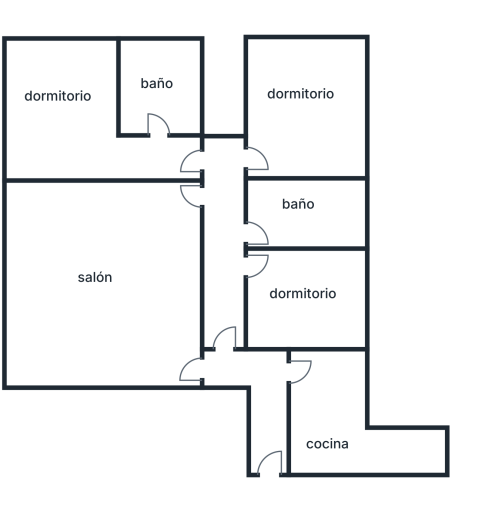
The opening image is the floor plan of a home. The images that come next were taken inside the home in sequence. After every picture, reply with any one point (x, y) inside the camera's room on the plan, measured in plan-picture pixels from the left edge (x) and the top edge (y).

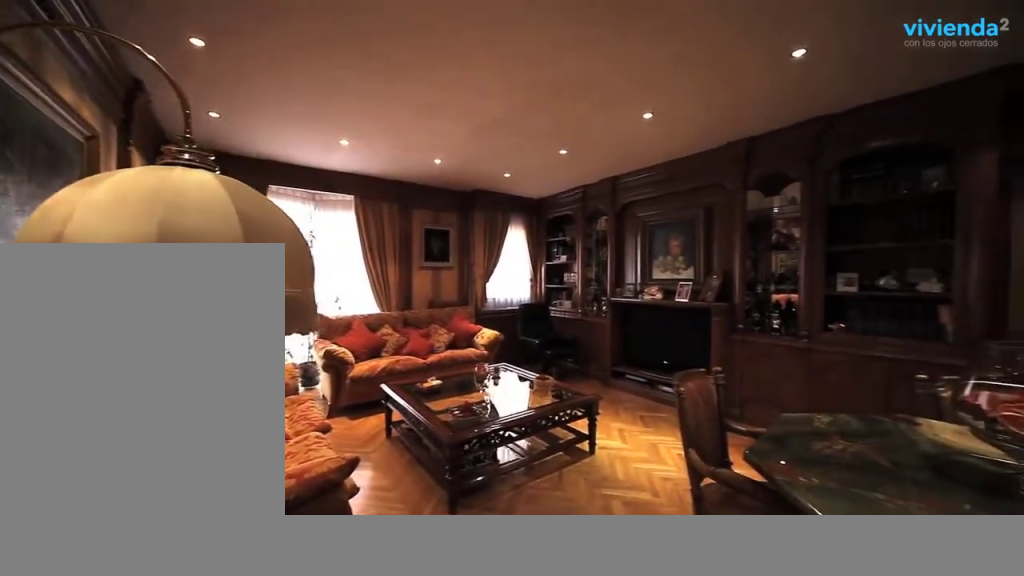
(122, 332)
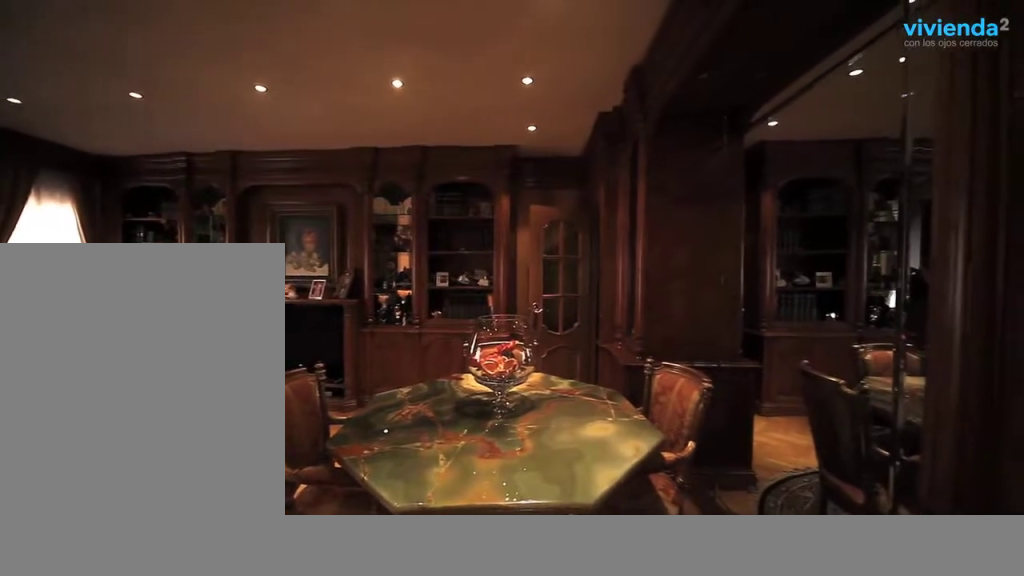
(122, 332)
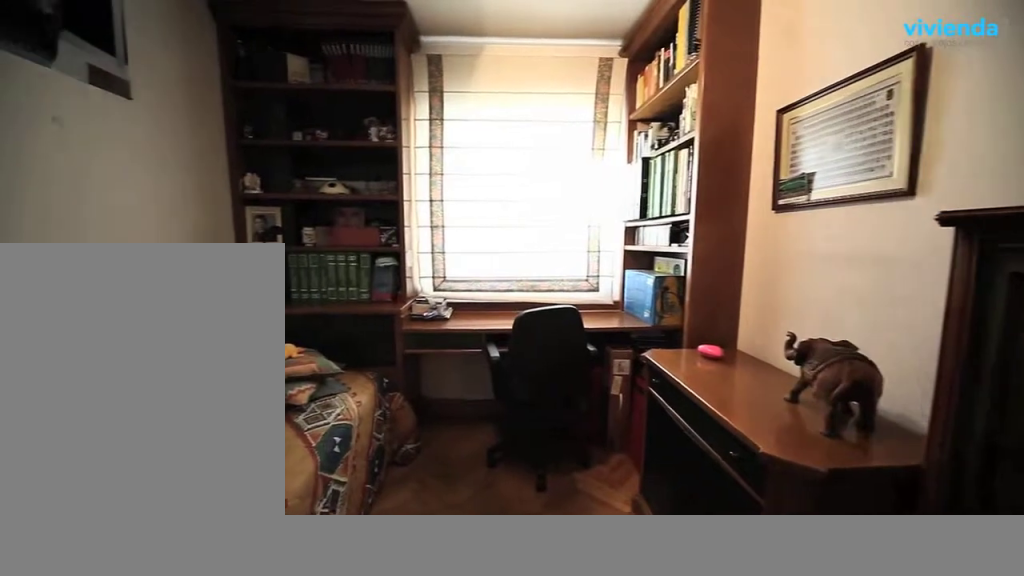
(315, 142)
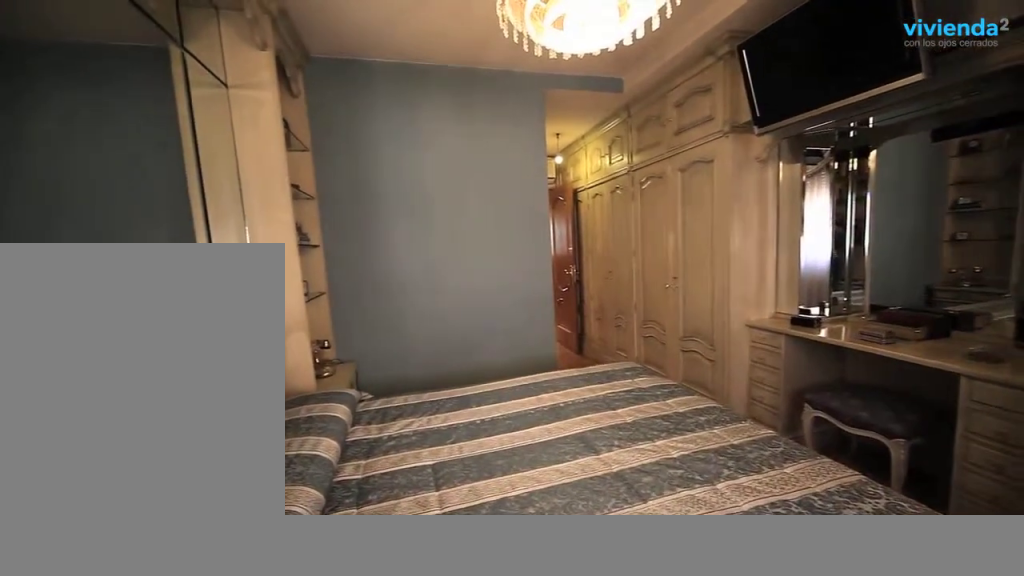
(63, 142)
